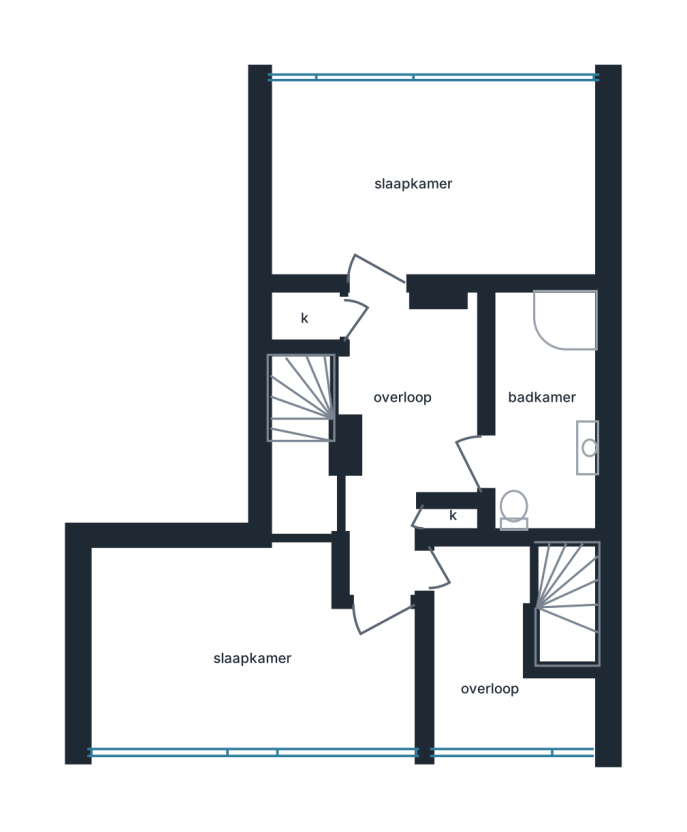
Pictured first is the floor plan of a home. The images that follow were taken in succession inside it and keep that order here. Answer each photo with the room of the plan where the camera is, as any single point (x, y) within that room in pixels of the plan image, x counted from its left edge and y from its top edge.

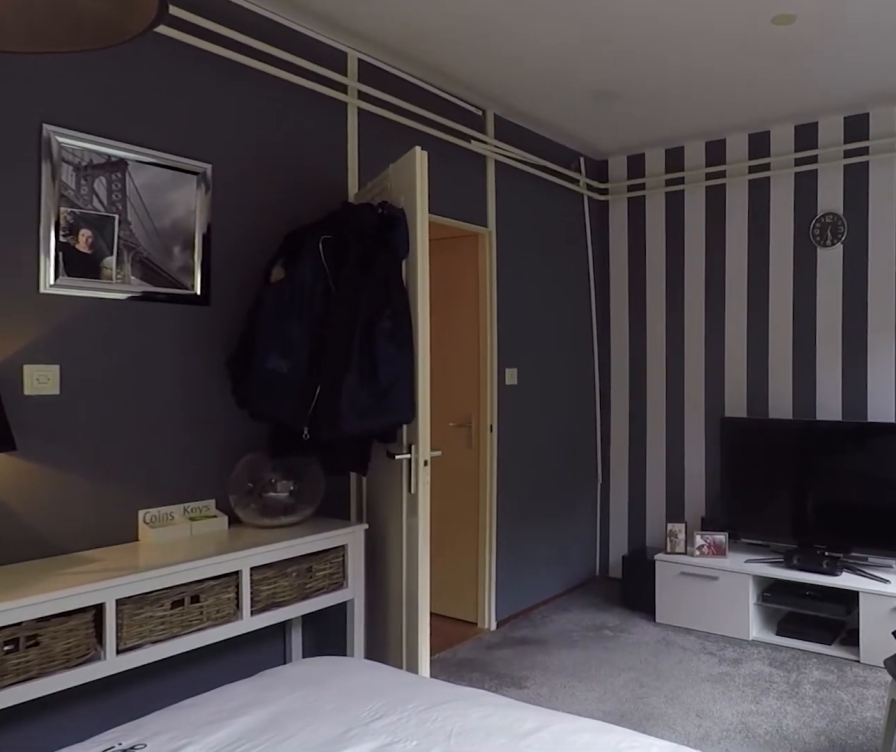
(435, 183)
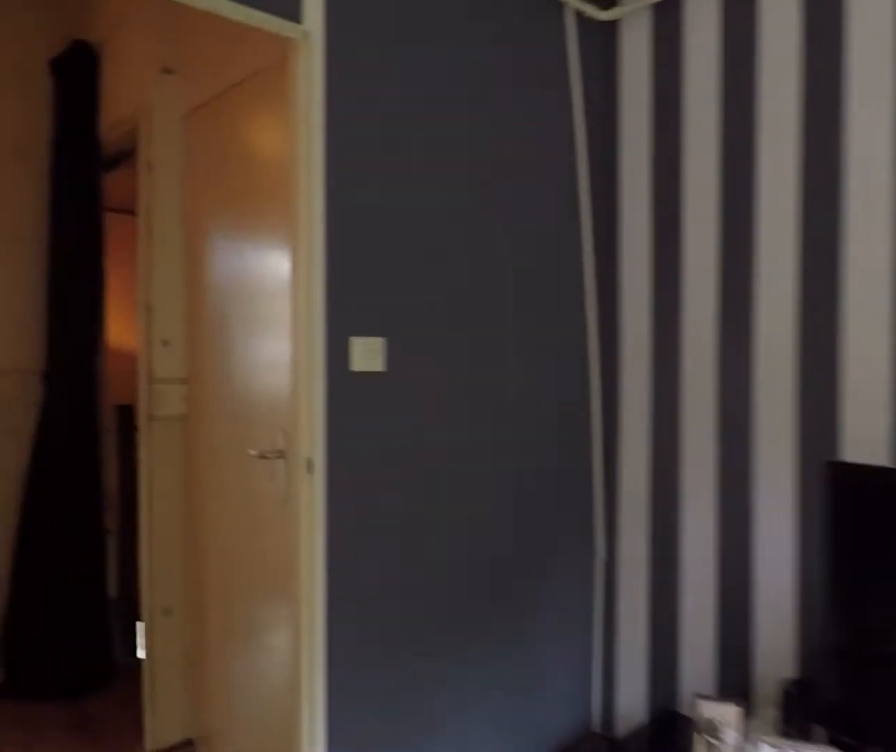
(435, 183)
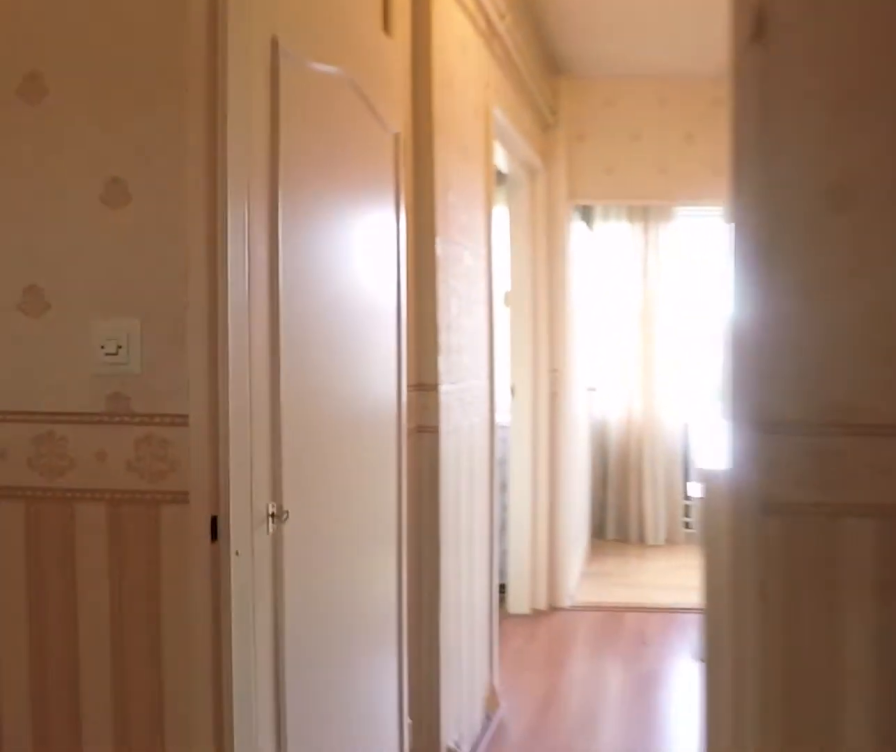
(405, 427)
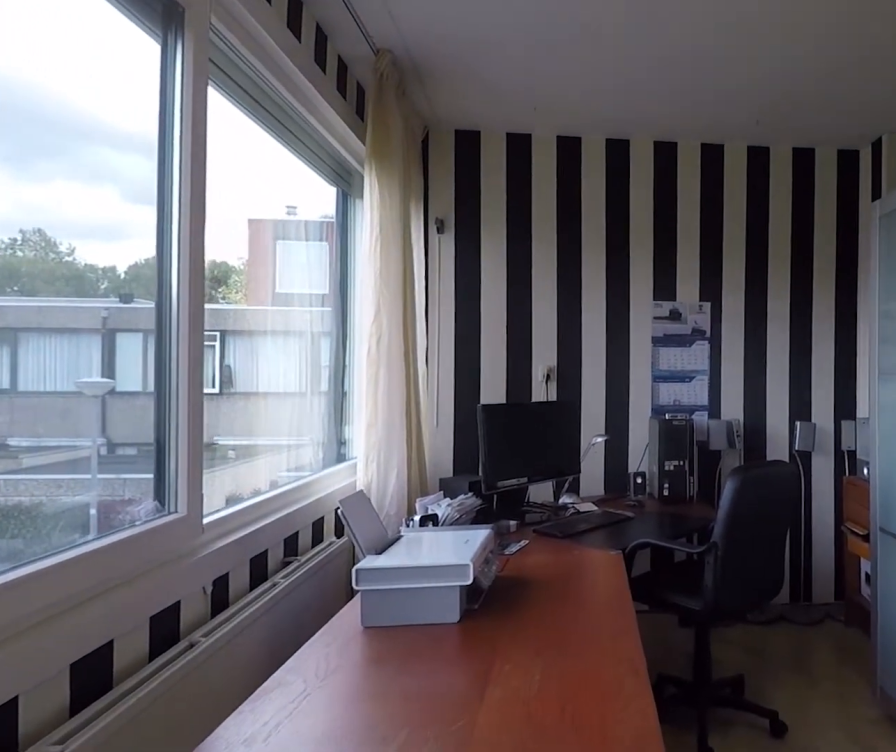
(353, 670)
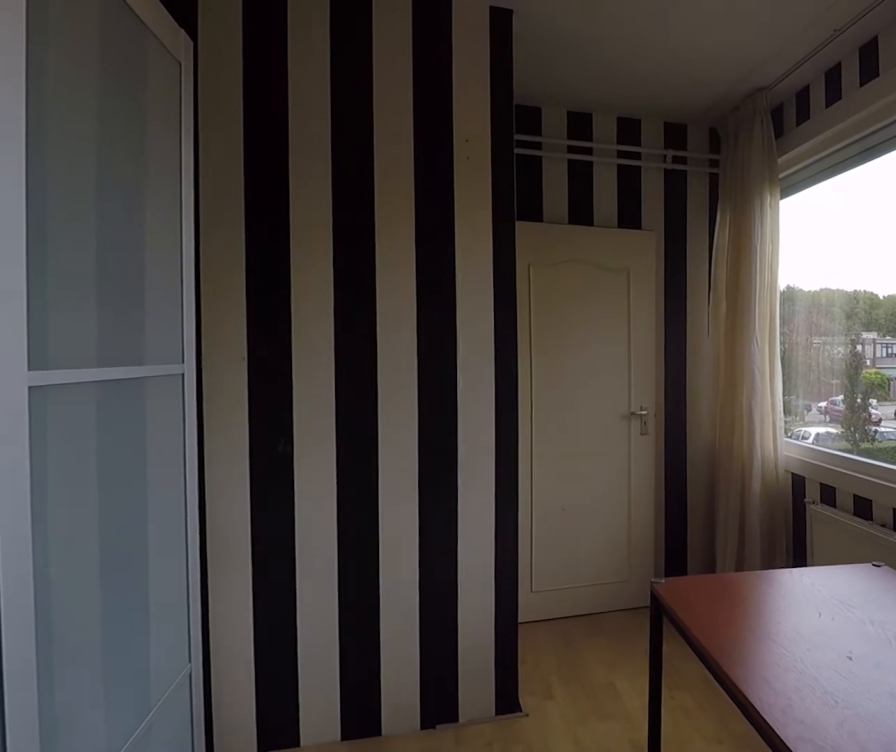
(353, 670)
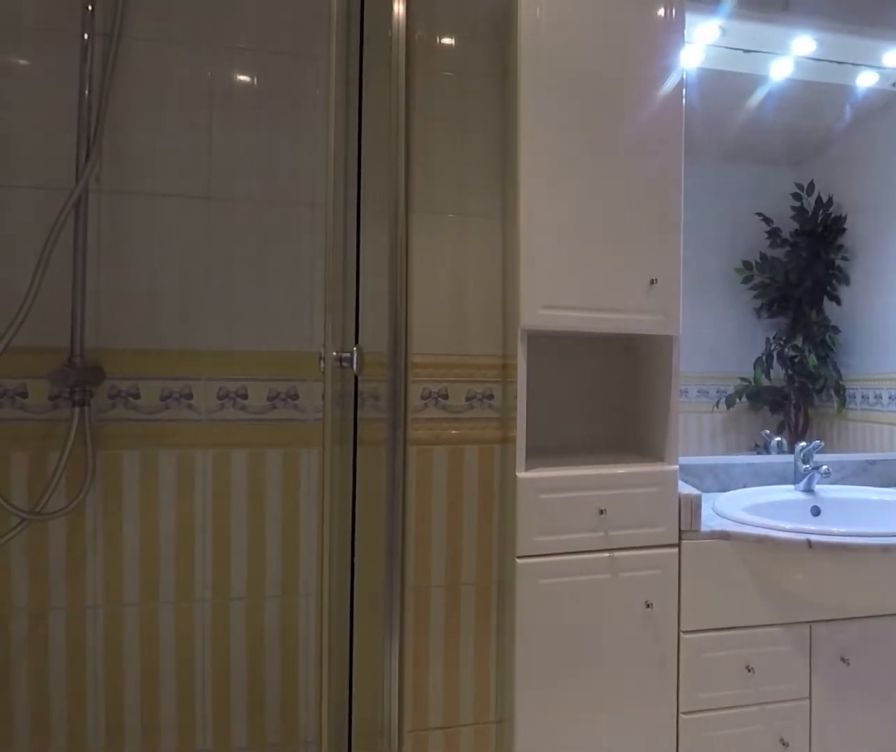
(562, 515)
